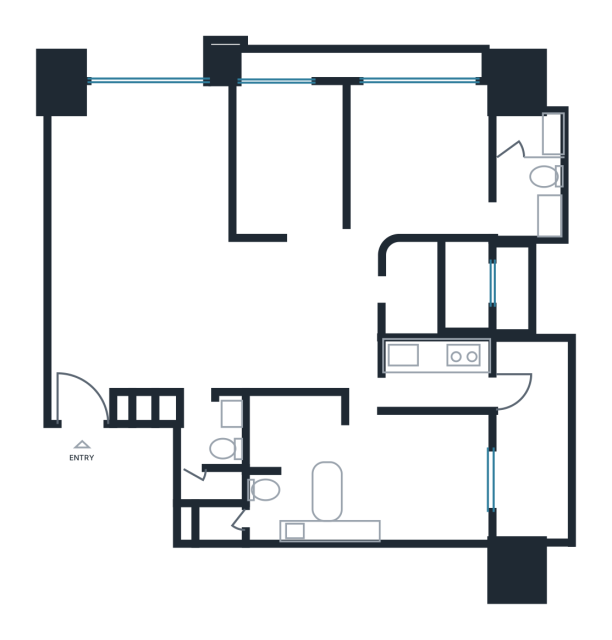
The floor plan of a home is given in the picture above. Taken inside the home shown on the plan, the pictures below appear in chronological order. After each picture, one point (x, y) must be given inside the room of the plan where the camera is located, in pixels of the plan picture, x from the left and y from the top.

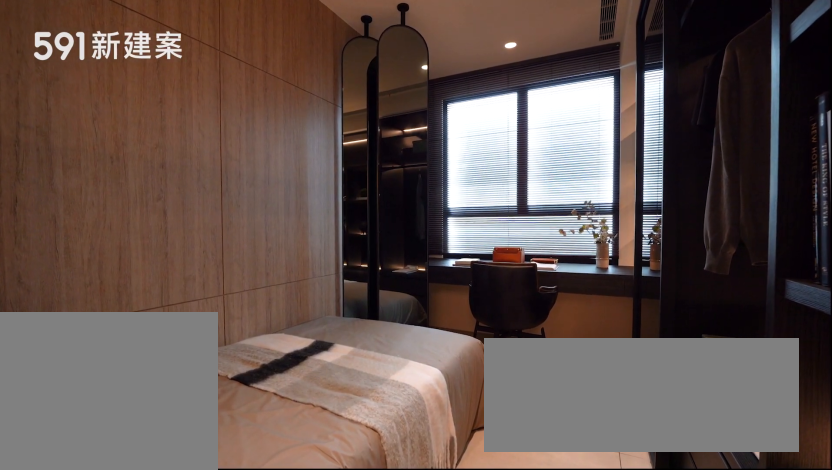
(284, 157)
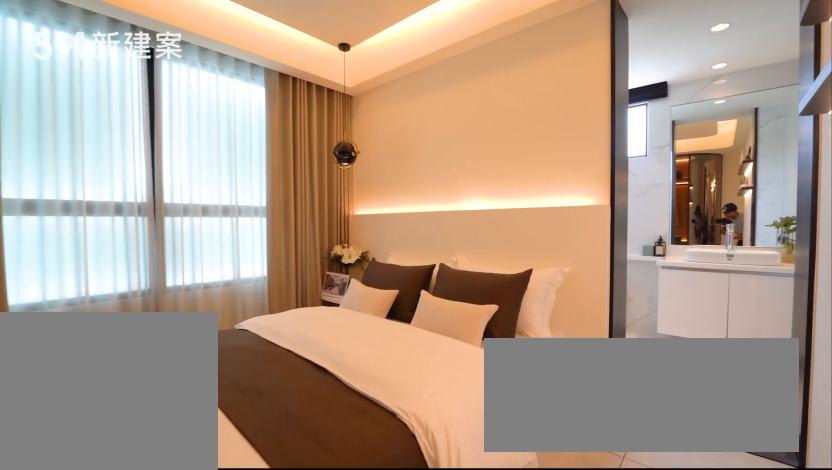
(419, 156)
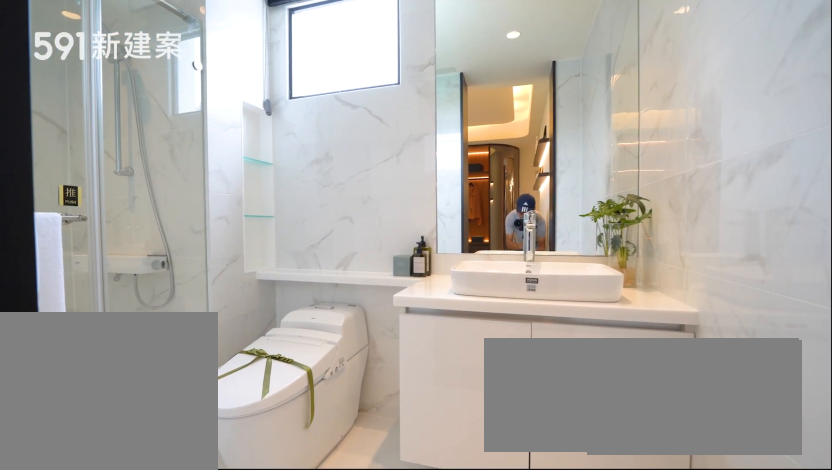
(528, 171)
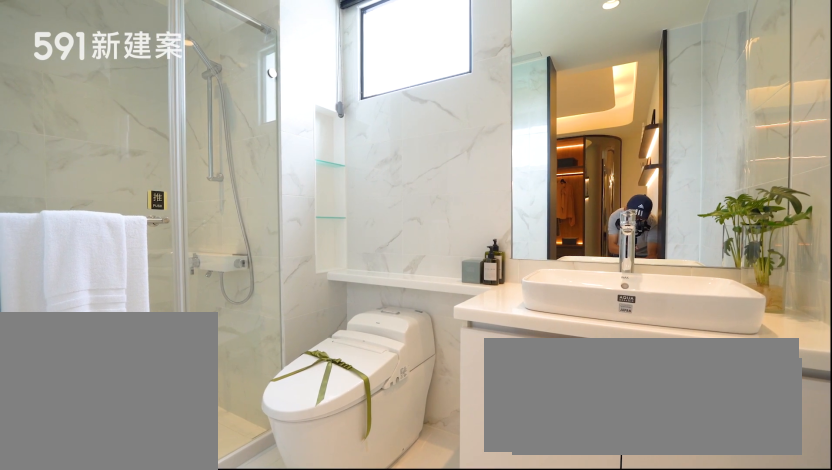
(528, 171)
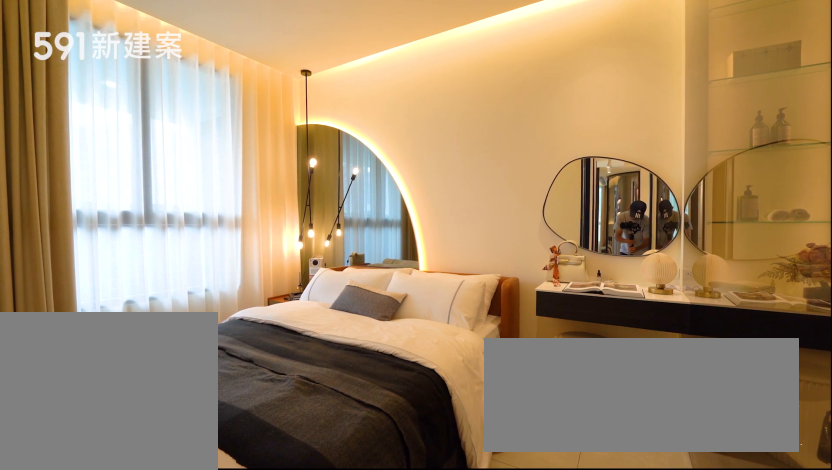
(297, 504)
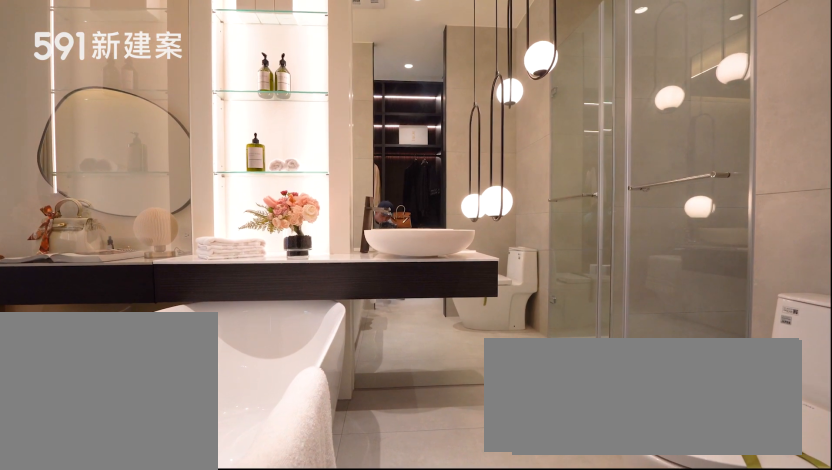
(297, 504)
